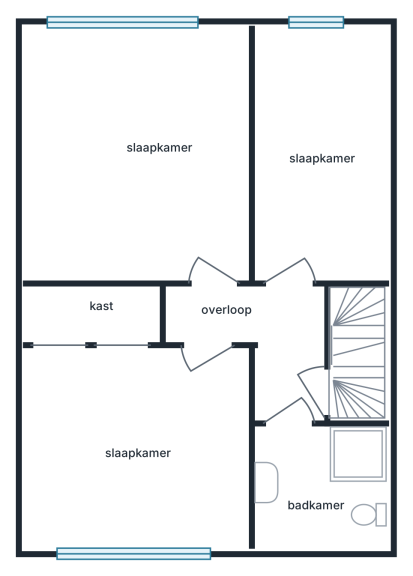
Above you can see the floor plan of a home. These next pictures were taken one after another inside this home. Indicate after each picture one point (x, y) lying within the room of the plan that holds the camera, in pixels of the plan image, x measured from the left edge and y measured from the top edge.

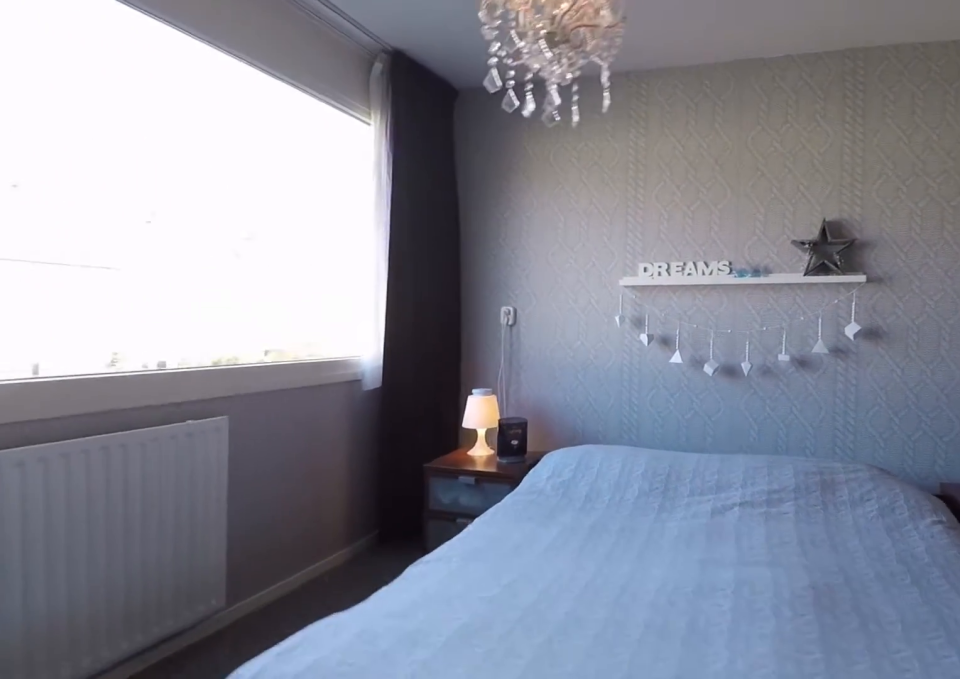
(244, 448)
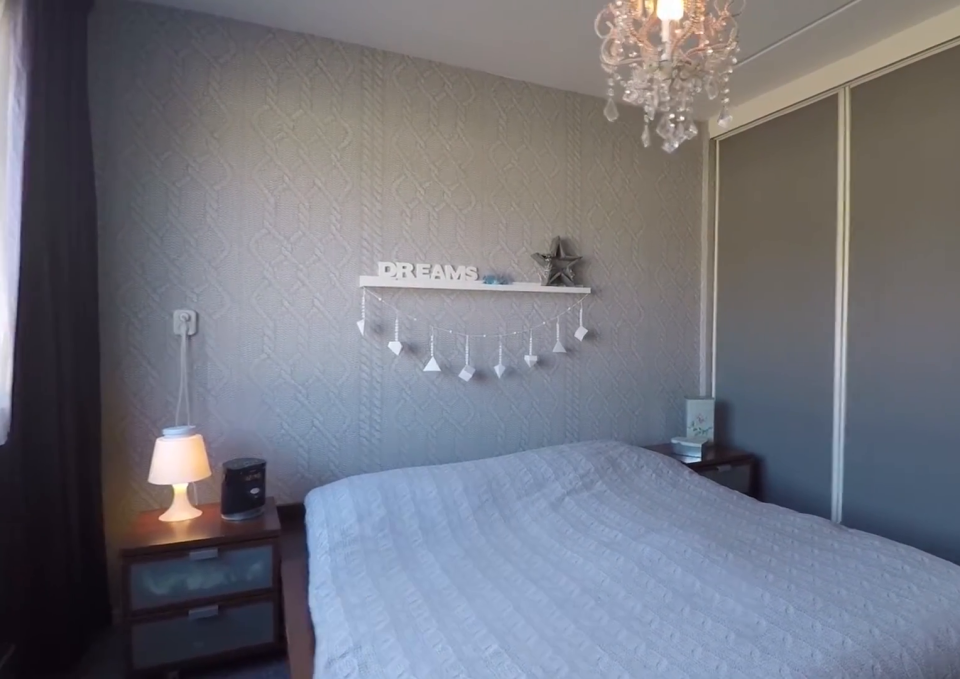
(244, 448)
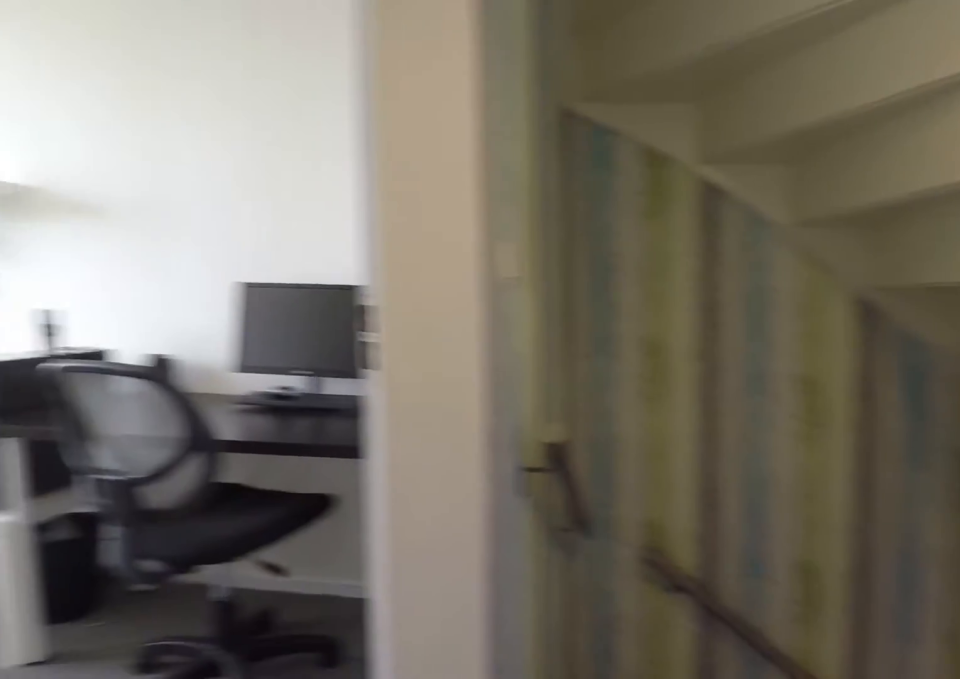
(317, 352)
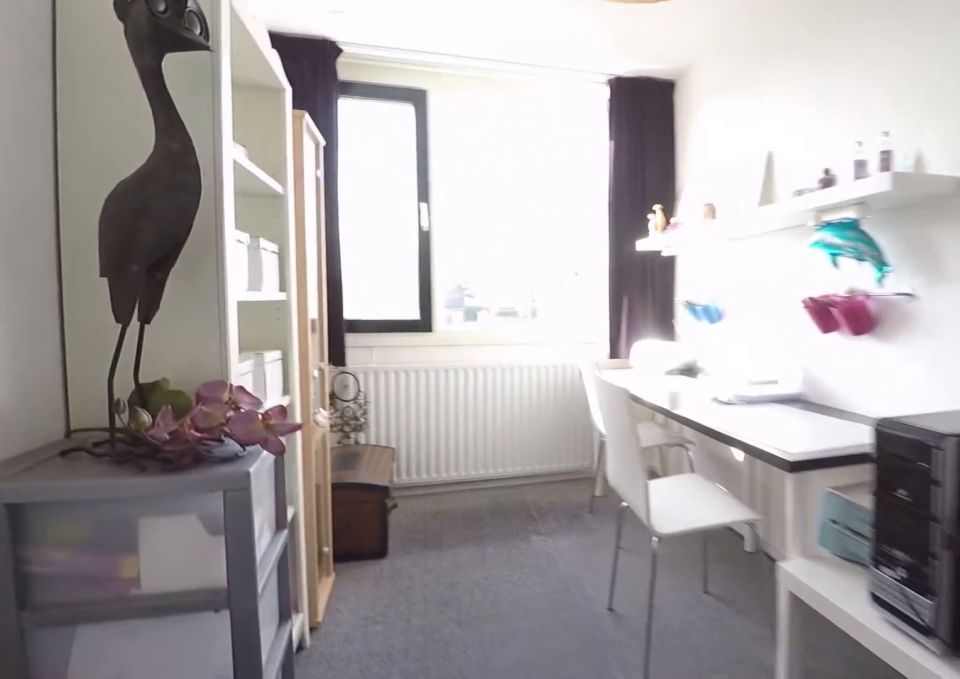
(321, 155)
